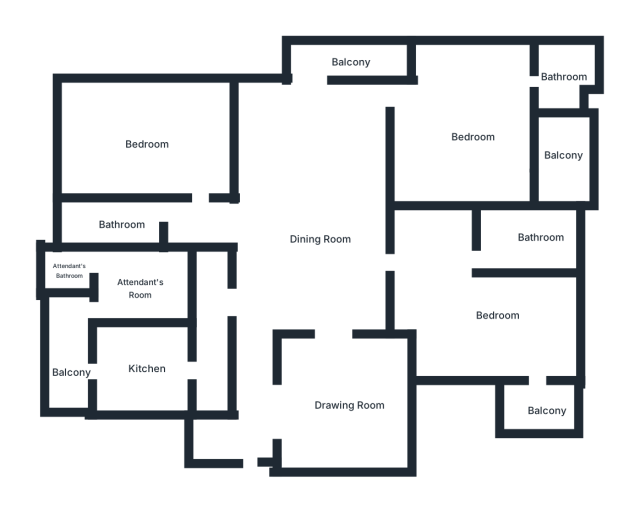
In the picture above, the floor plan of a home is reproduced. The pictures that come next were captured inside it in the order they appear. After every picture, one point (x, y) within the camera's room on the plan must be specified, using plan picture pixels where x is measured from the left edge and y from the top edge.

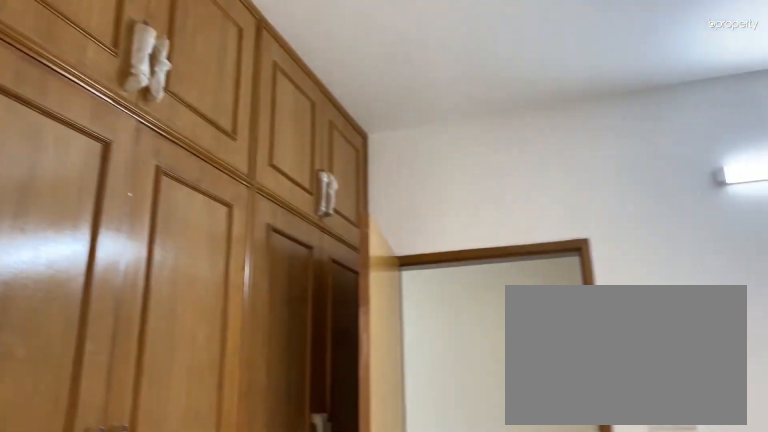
(146, 146)
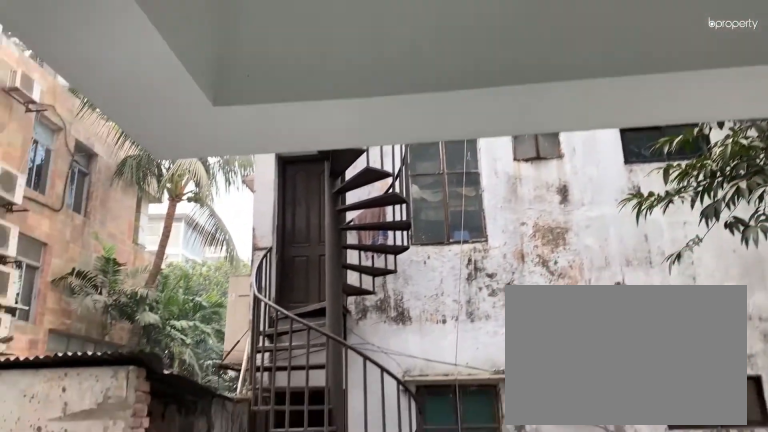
(347, 60)
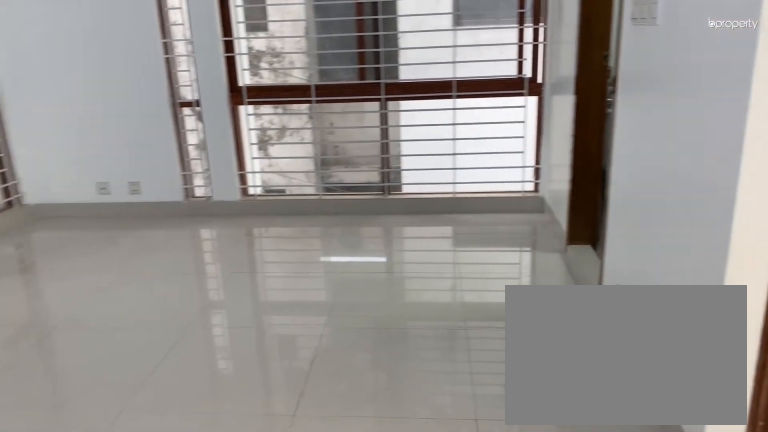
(474, 135)
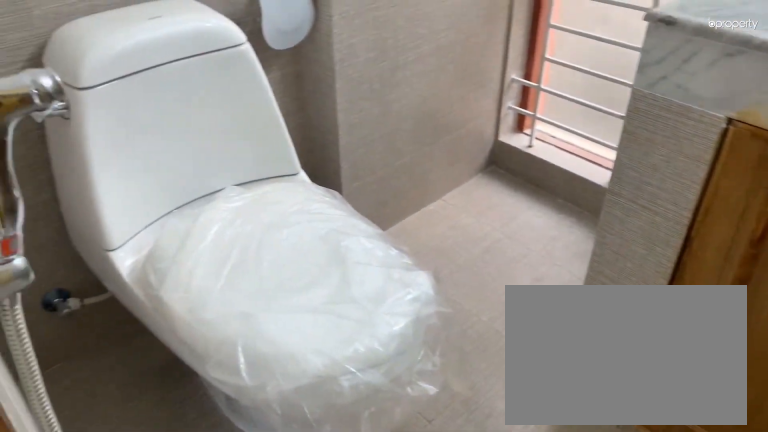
(566, 80)
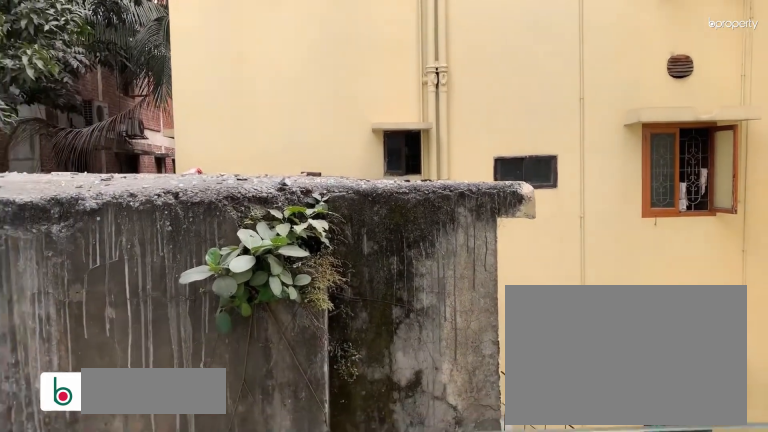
(566, 153)
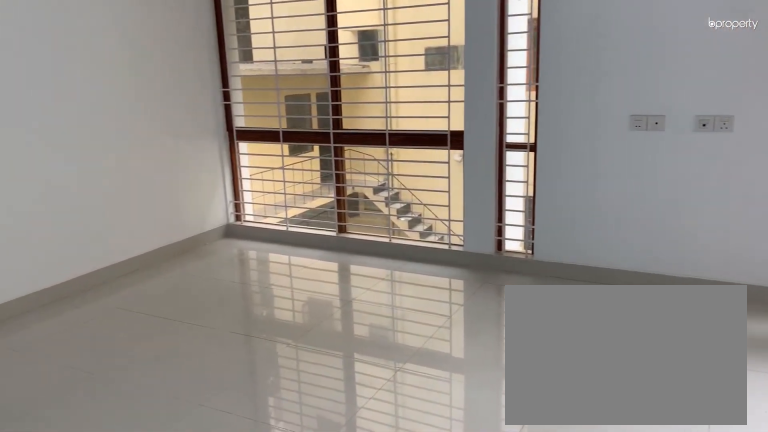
(498, 313)
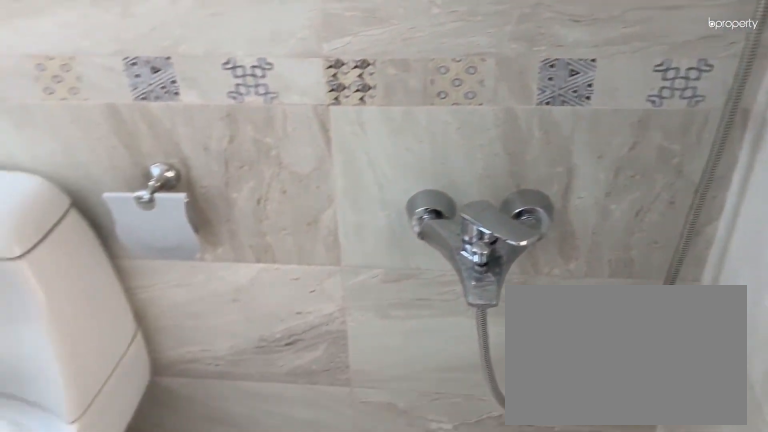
(538, 239)
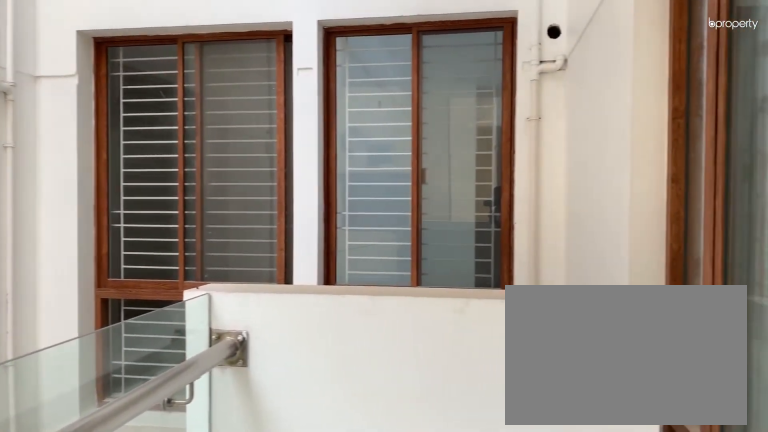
(542, 407)
